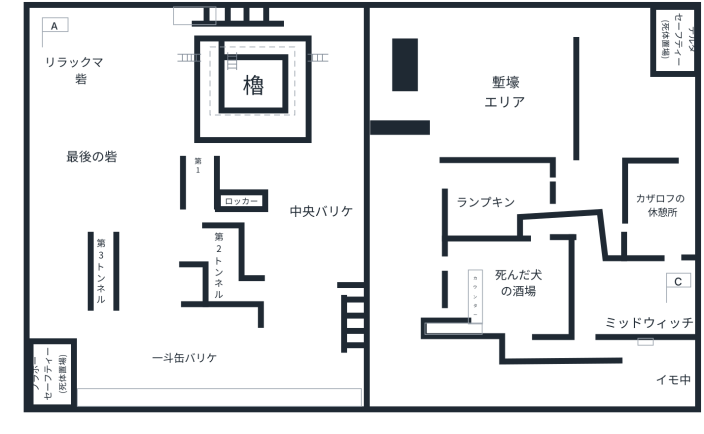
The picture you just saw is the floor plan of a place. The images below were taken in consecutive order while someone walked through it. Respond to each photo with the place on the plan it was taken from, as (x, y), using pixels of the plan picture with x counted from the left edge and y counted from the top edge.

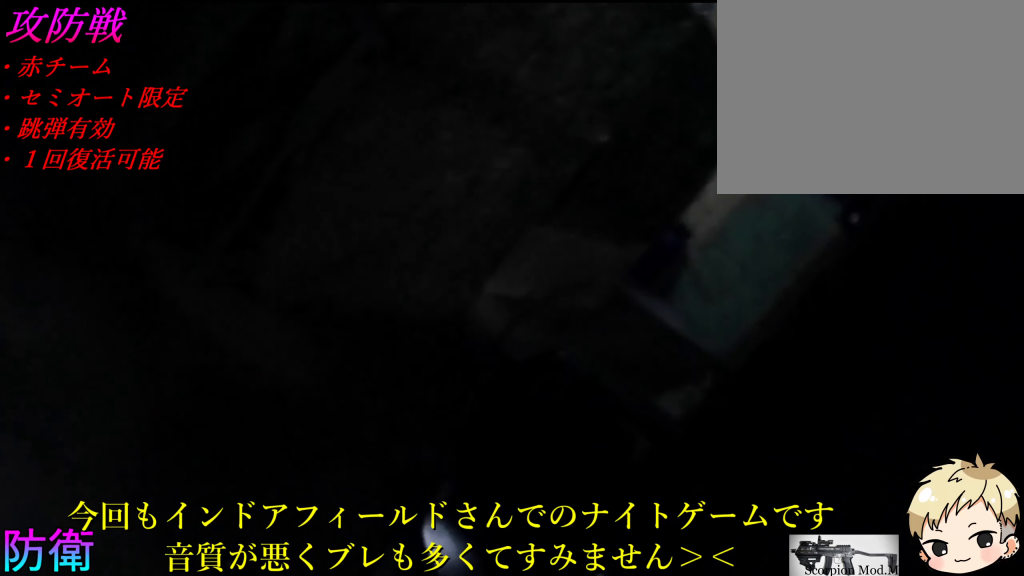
(125, 216)
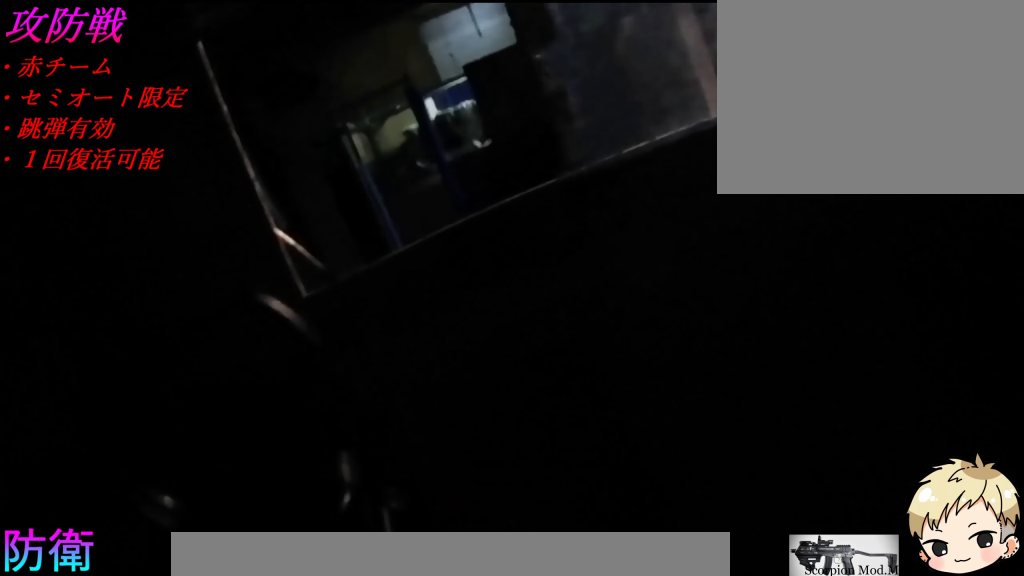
(200, 194)
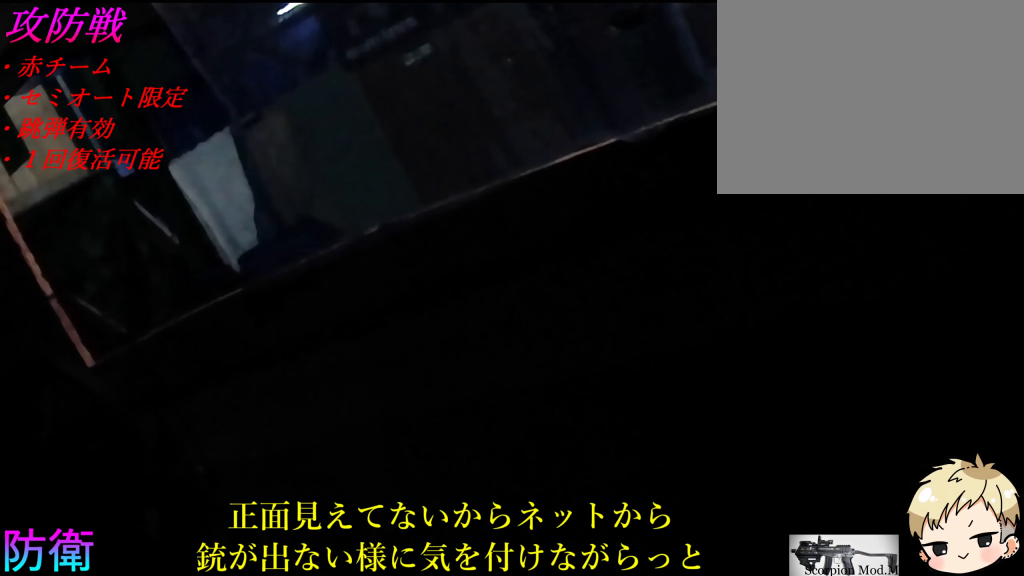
(200, 194)
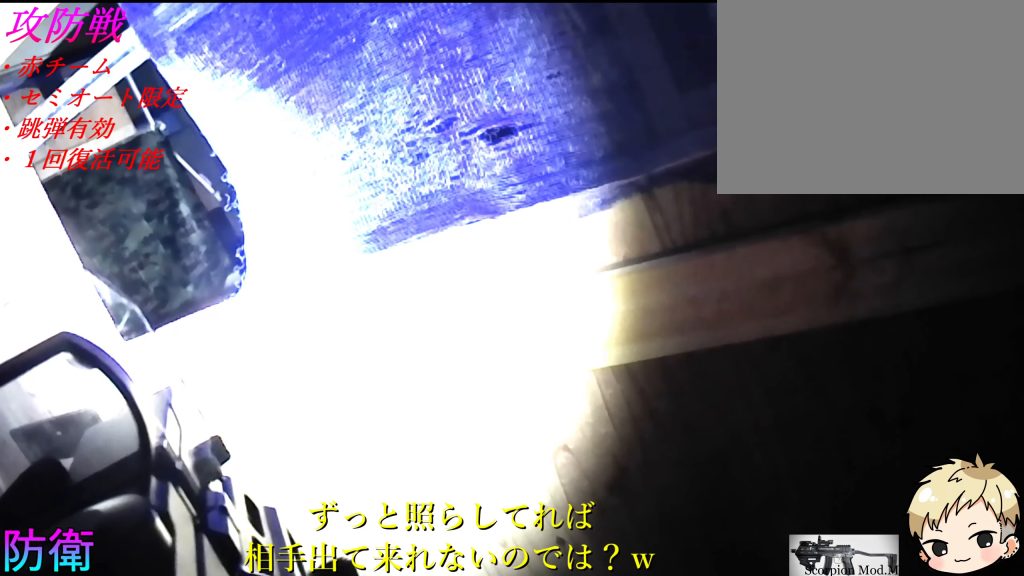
(200, 194)
